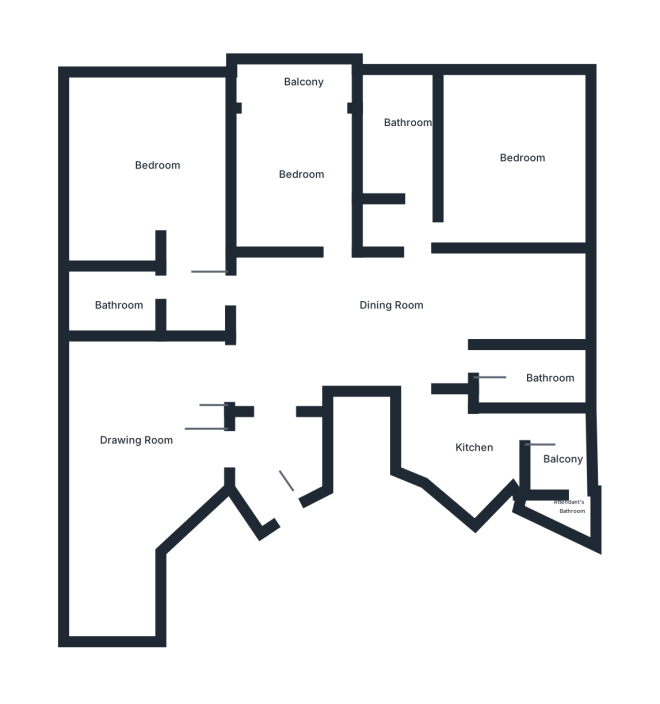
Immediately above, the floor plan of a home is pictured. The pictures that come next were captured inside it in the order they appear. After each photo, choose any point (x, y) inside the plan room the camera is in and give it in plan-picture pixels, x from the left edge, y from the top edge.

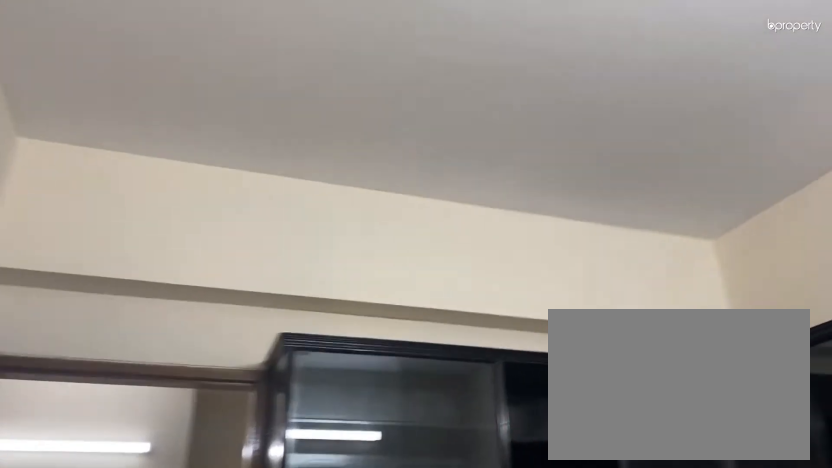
(295, 148)
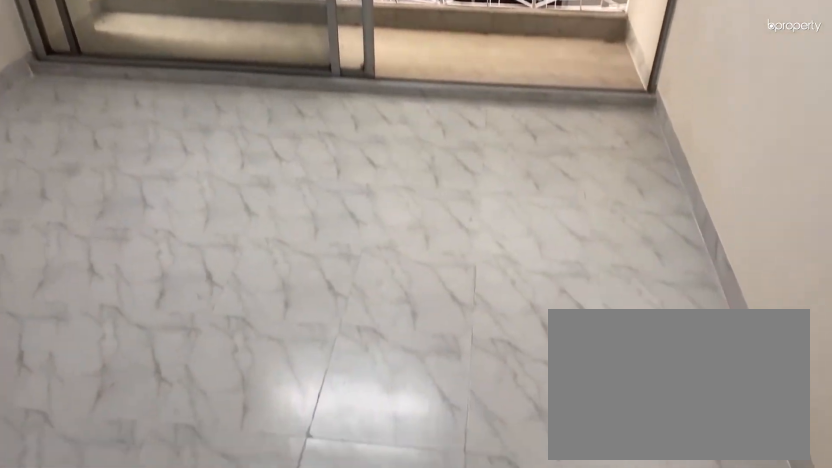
(295, 148)
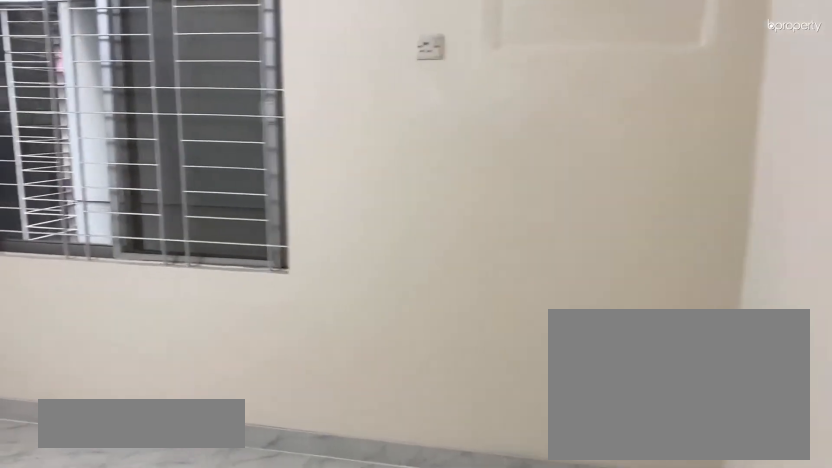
(505, 181)
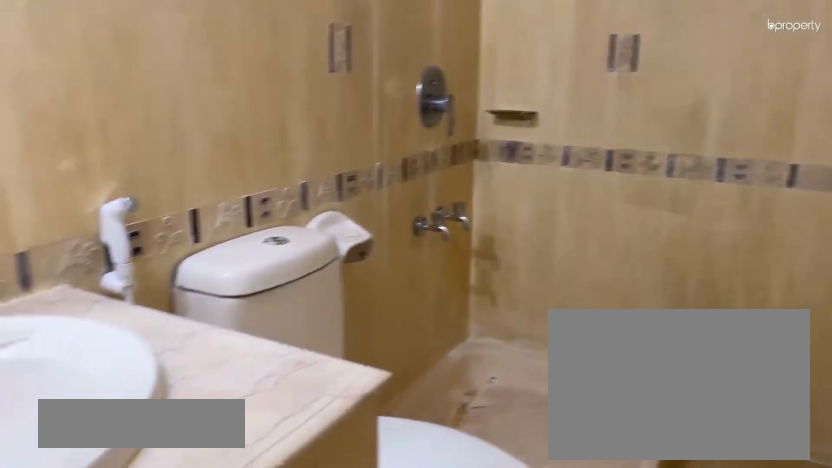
(399, 130)
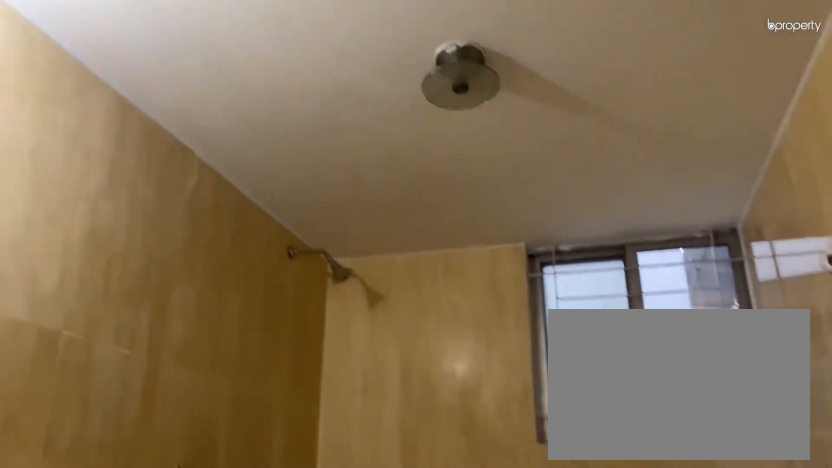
(408, 139)
